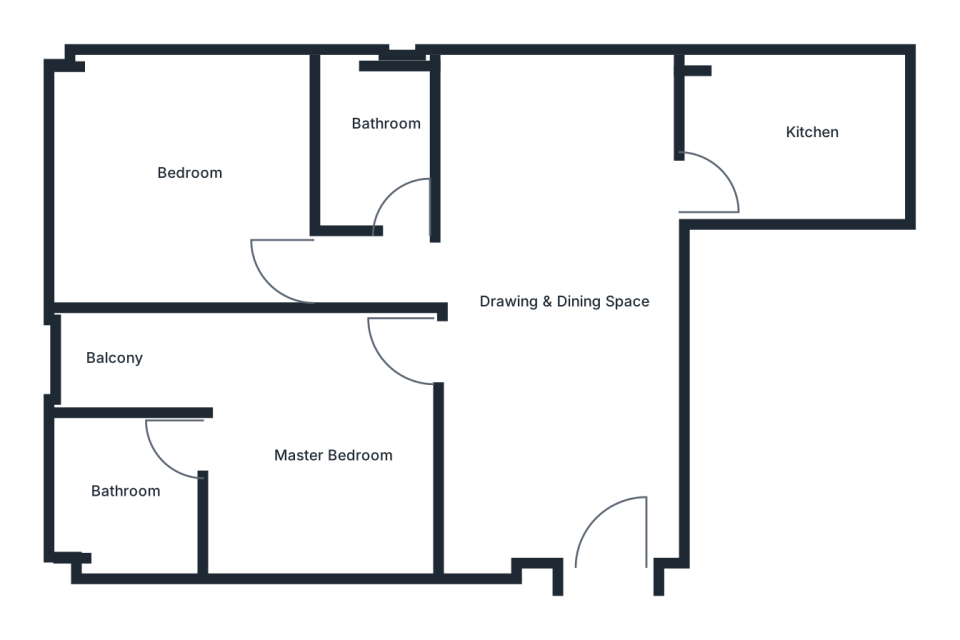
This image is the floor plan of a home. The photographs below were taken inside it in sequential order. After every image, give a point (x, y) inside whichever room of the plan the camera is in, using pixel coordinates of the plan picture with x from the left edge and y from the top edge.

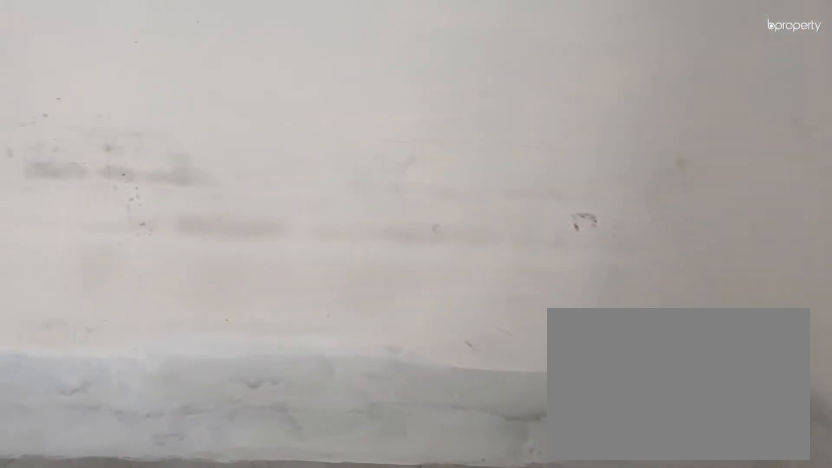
(305, 466)
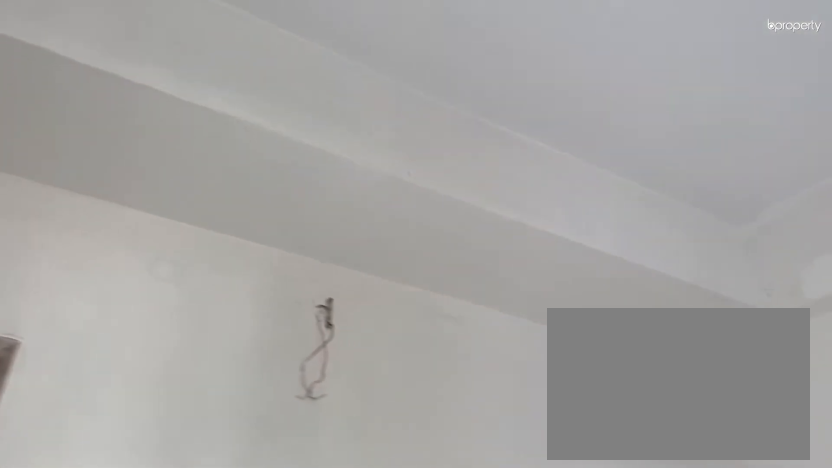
(305, 466)
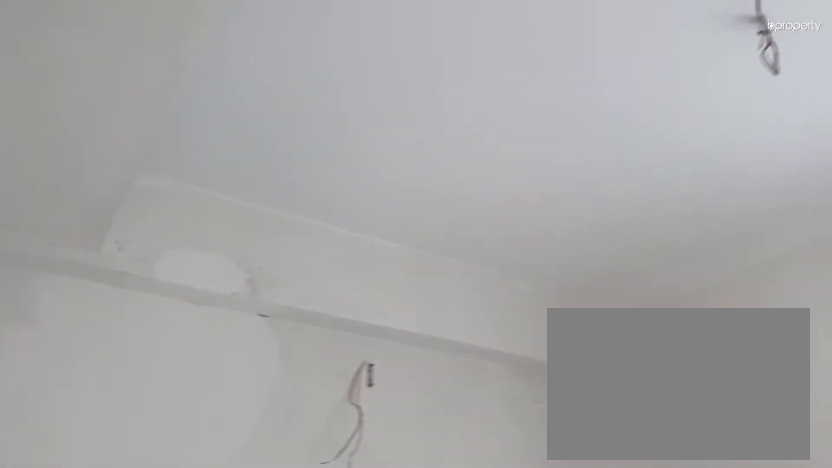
(305, 466)
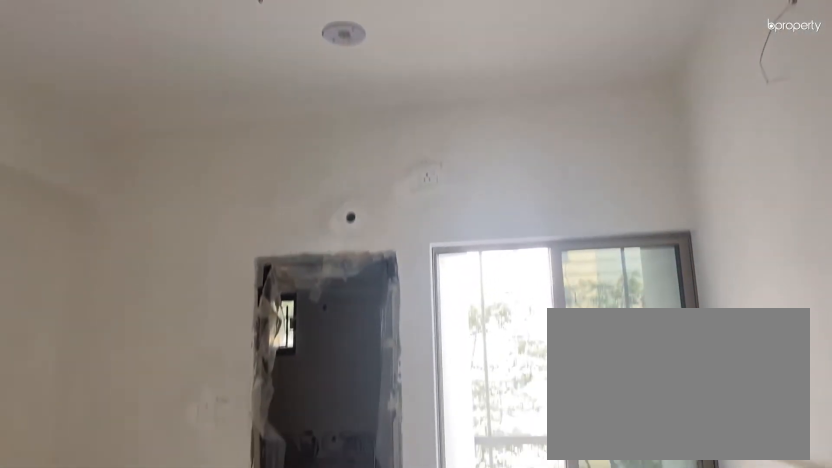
(305, 466)
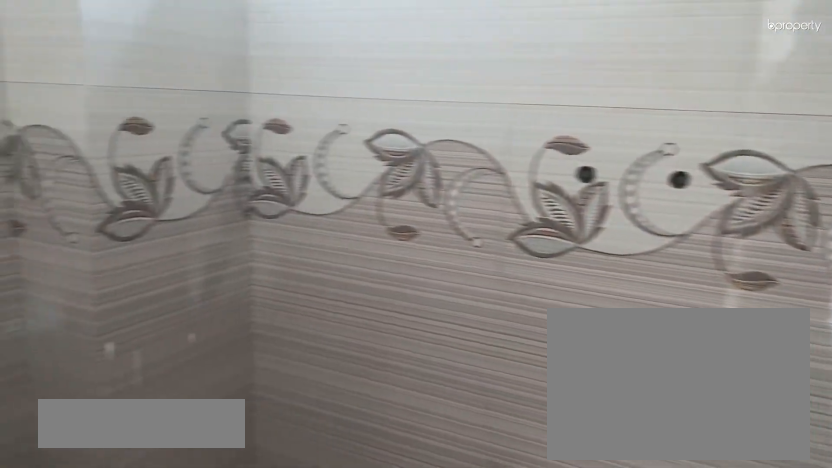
(129, 492)
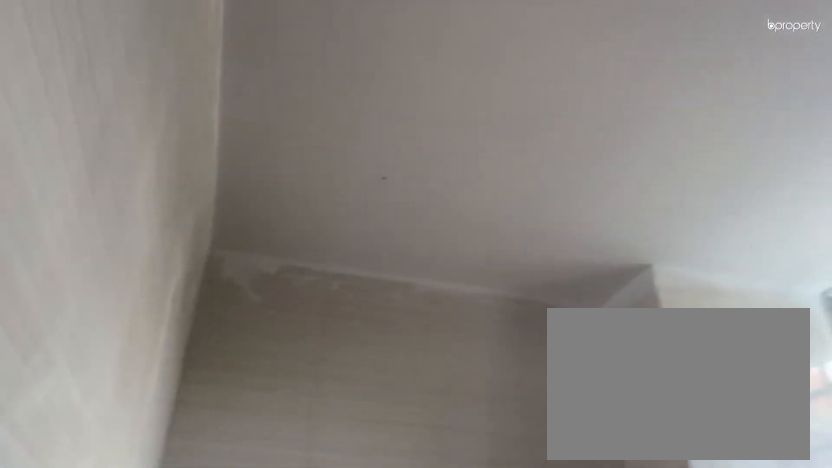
(129, 492)
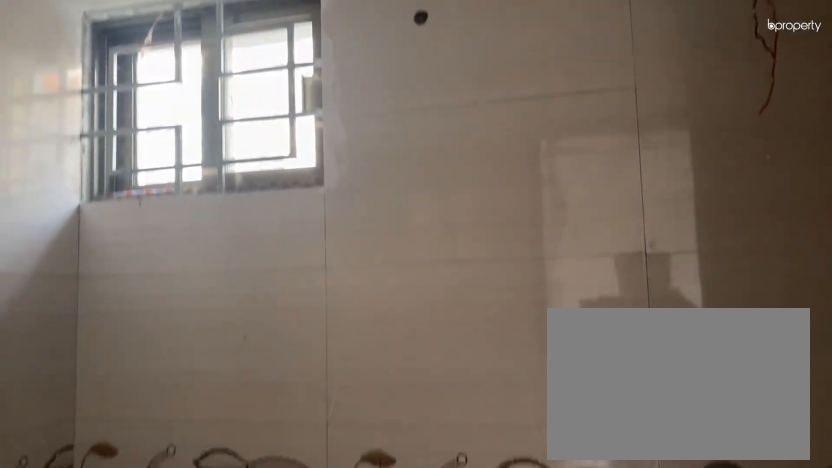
(129, 492)
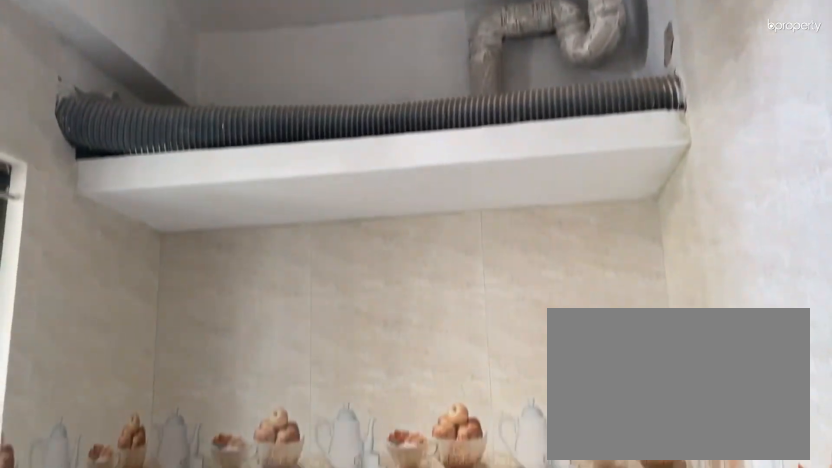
(784, 154)
